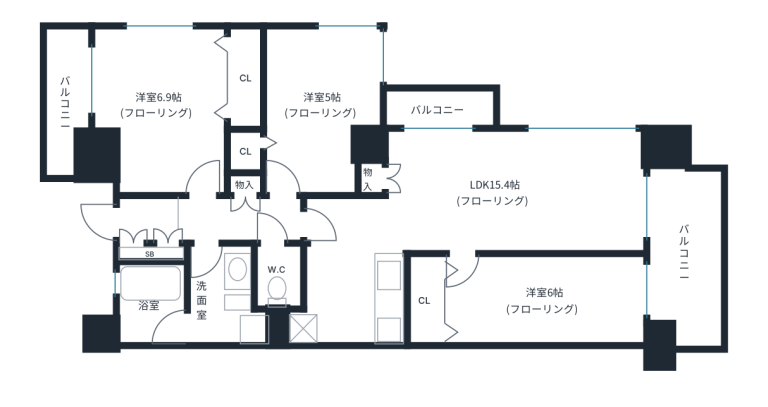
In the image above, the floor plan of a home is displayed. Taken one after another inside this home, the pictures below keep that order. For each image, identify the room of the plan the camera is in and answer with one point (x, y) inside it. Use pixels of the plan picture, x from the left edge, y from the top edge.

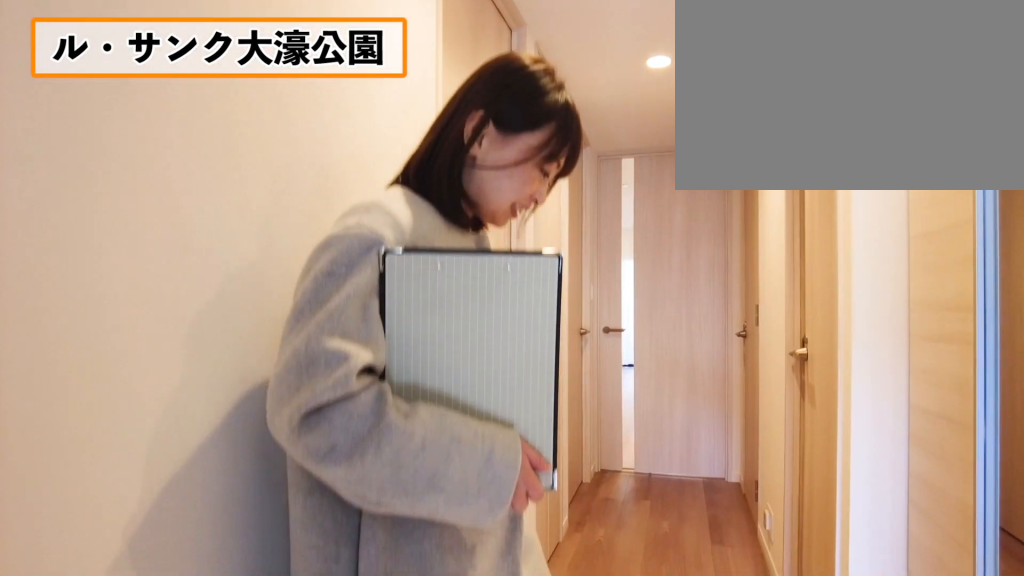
(139, 223)
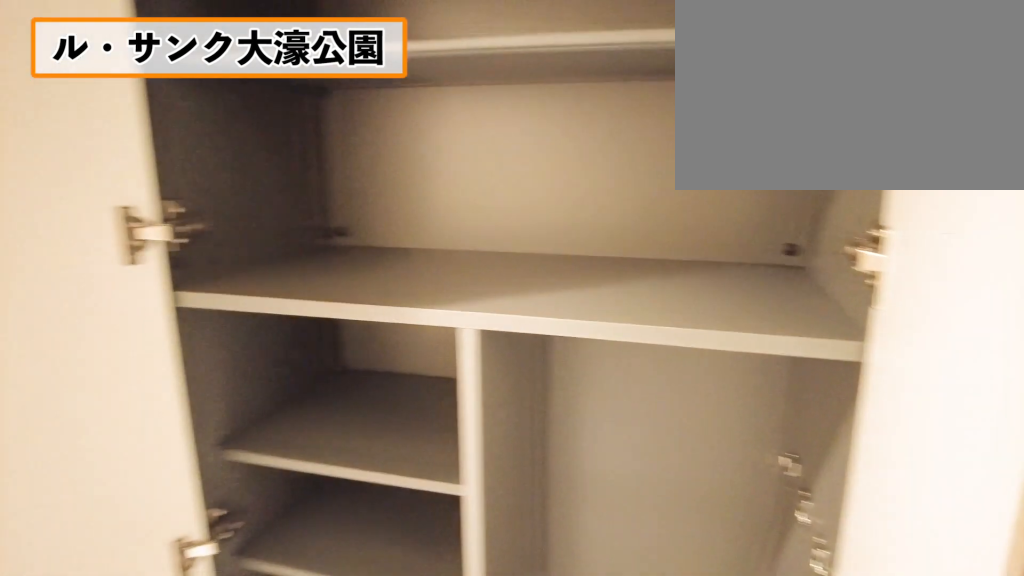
(139, 223)
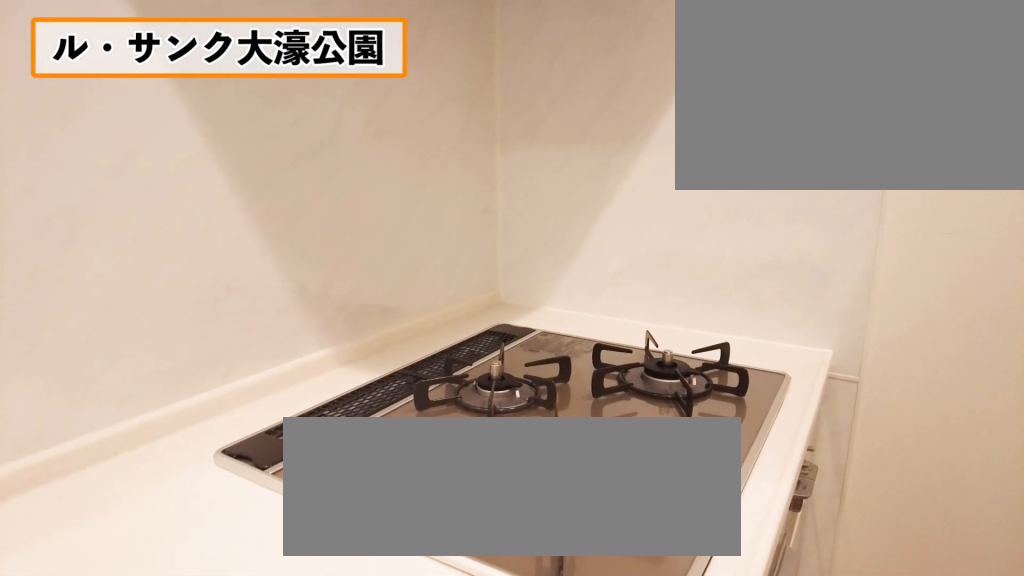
(349, 306)
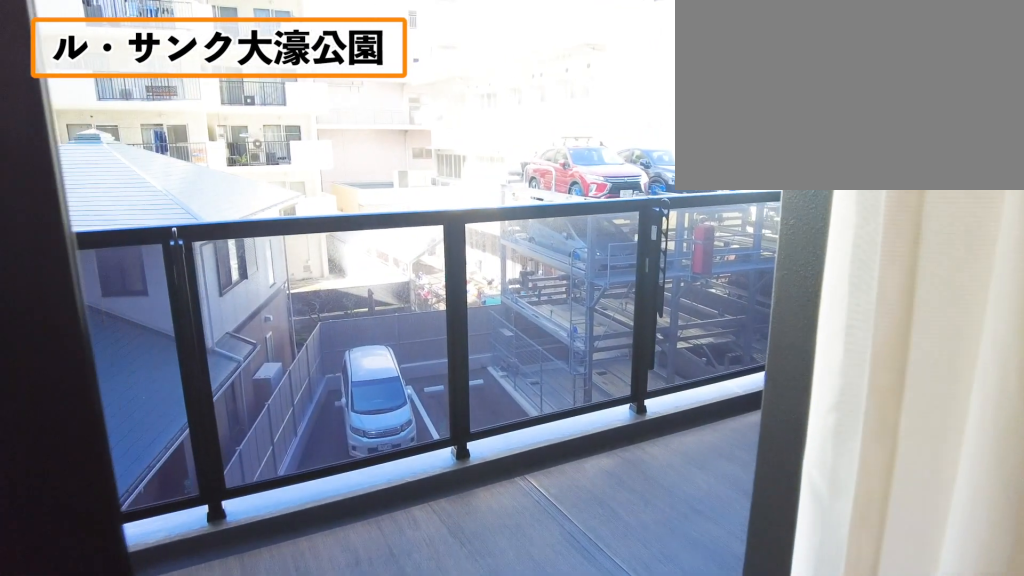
(444, 107)
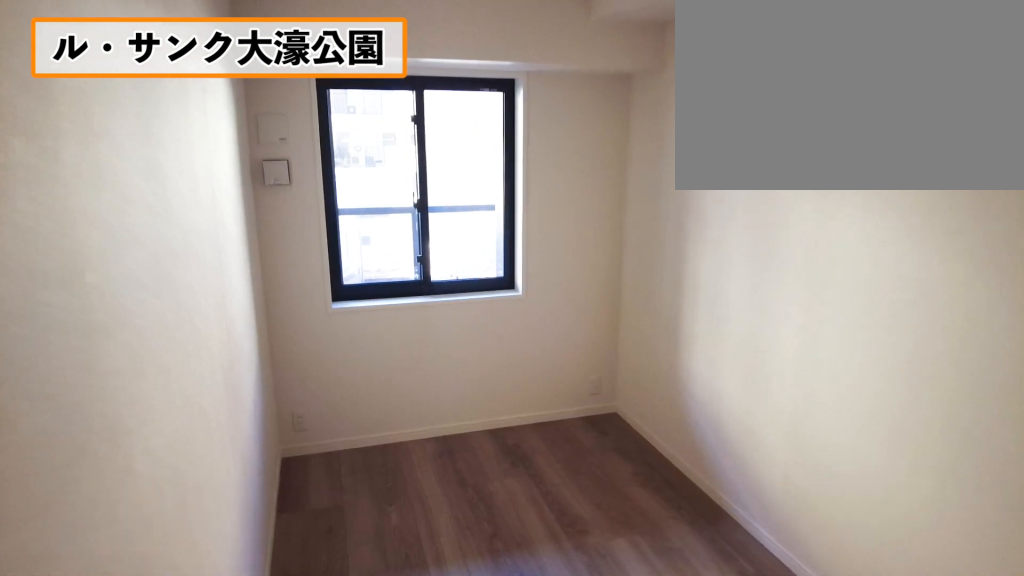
(545, 300)
